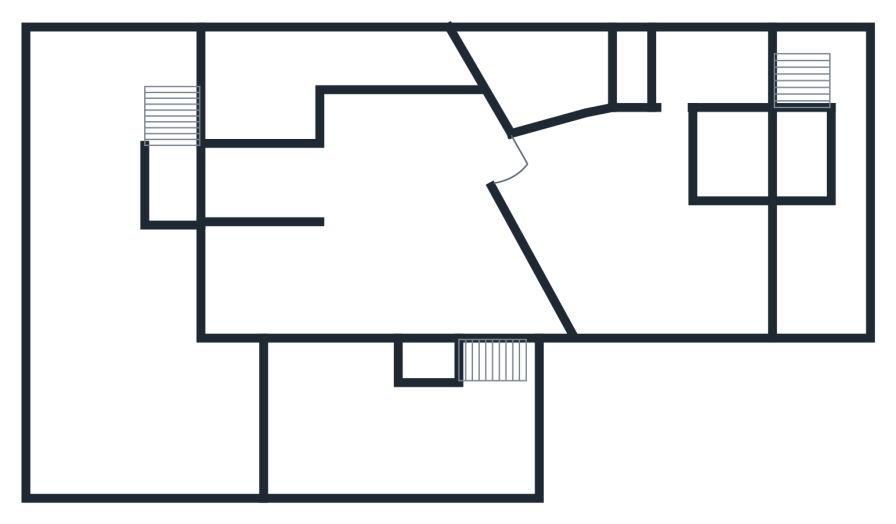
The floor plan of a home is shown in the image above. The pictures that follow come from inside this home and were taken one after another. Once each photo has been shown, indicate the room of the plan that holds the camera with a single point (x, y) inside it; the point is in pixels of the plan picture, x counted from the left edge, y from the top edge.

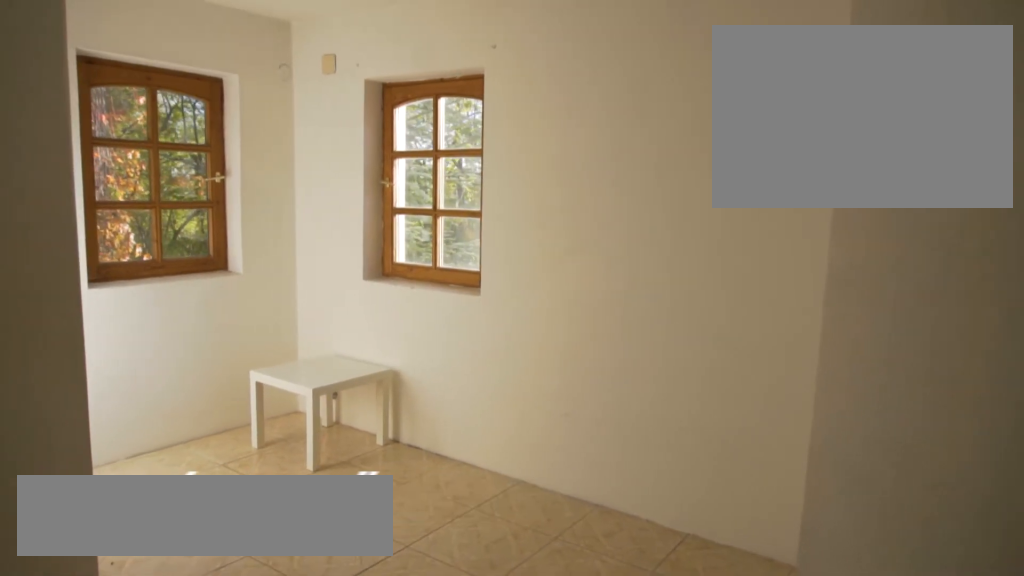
(612, 242)
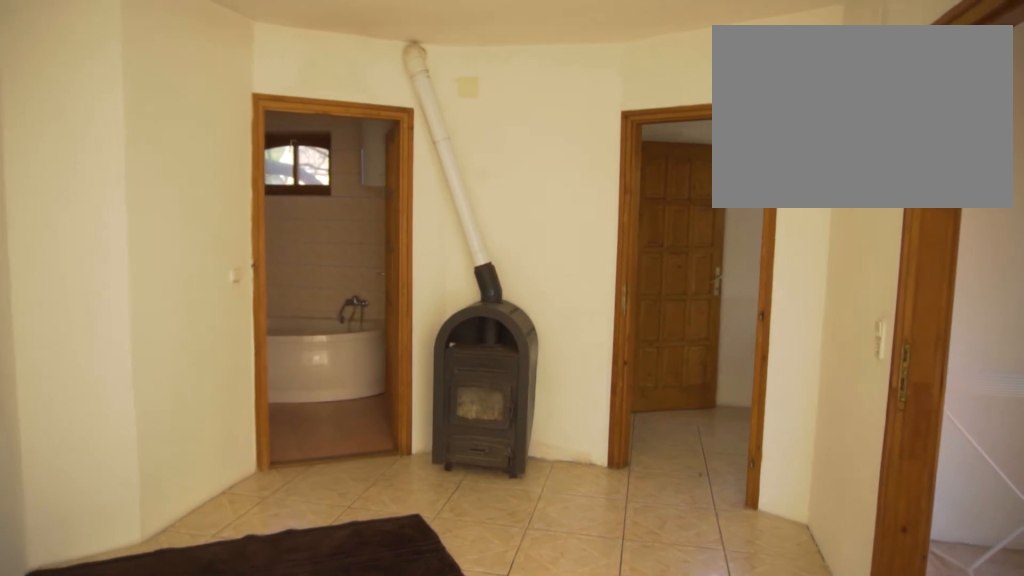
(611, 242)
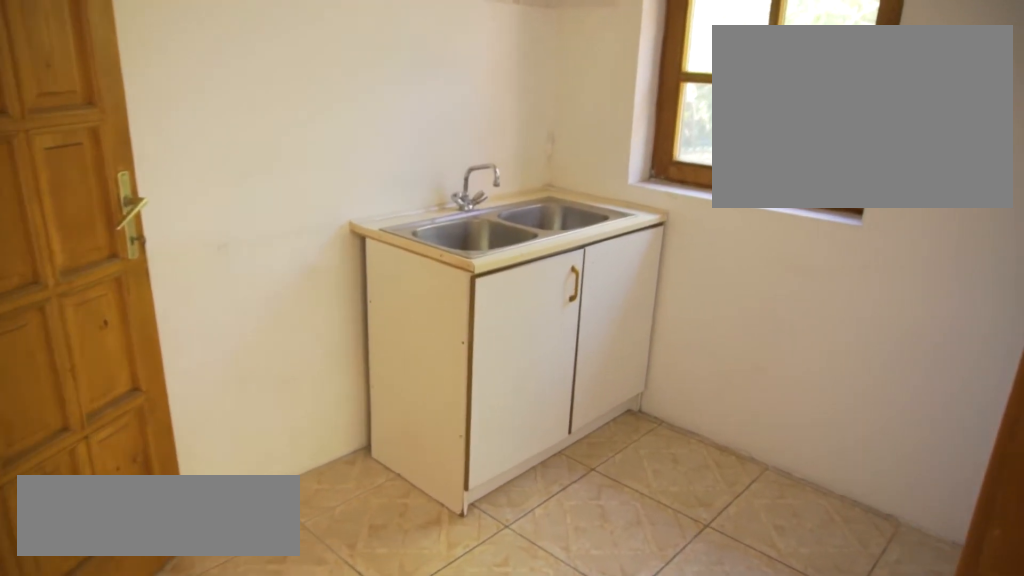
(709, 65)
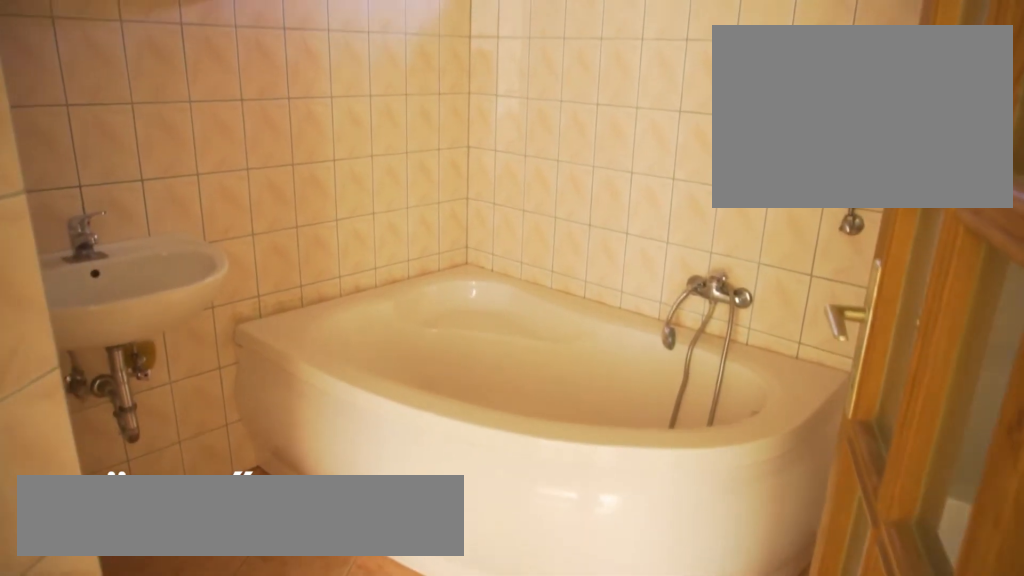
(546, 72)
